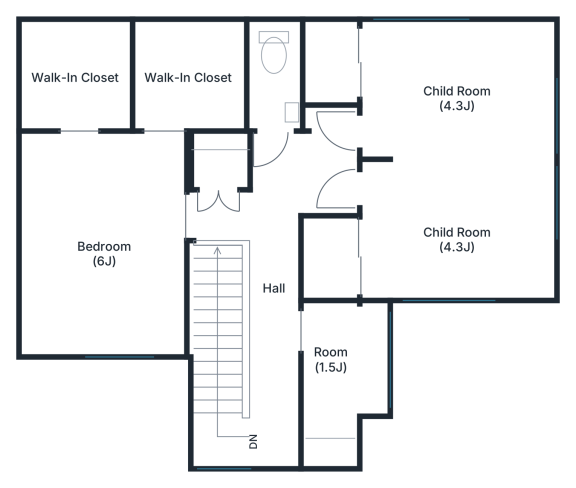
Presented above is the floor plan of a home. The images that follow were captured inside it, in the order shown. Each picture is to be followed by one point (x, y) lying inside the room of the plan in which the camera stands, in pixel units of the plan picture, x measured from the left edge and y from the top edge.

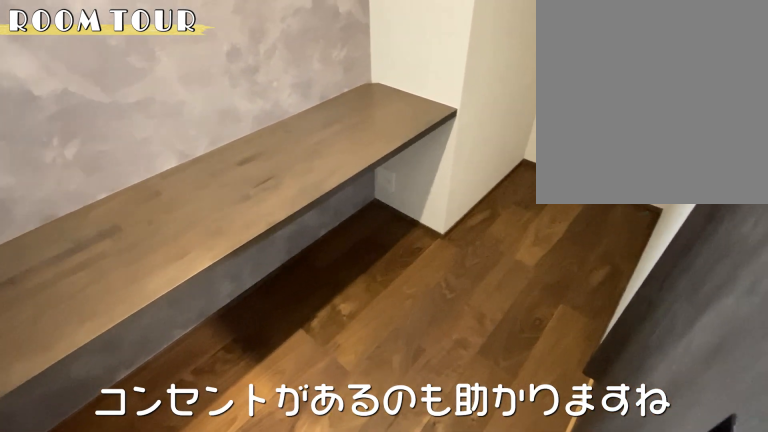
(345, 355)
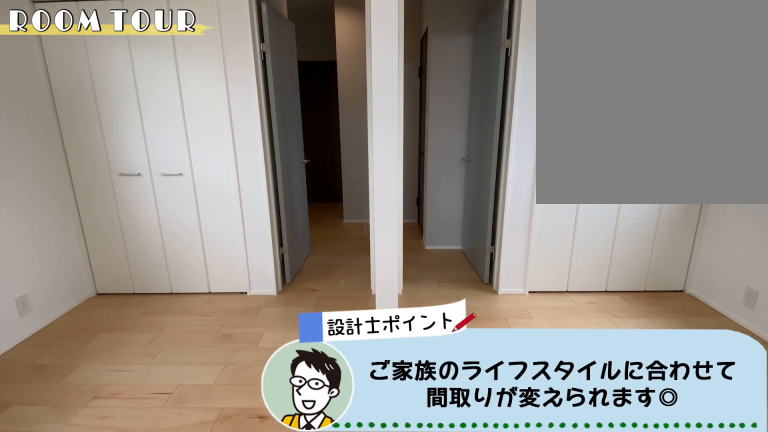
(446, 167)
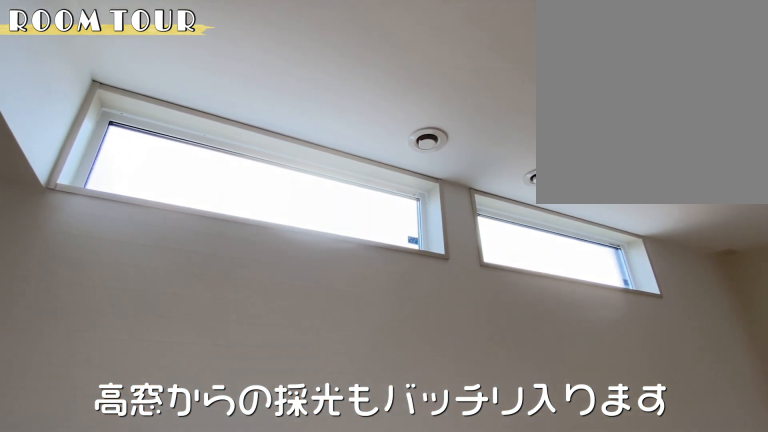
(446, 167)
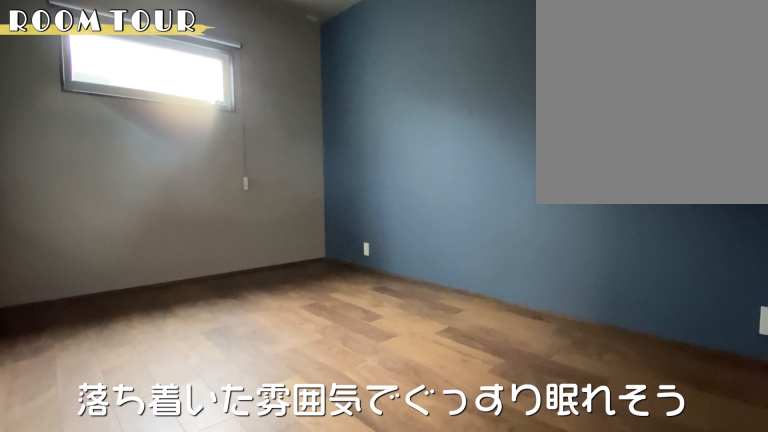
(111, 249)
